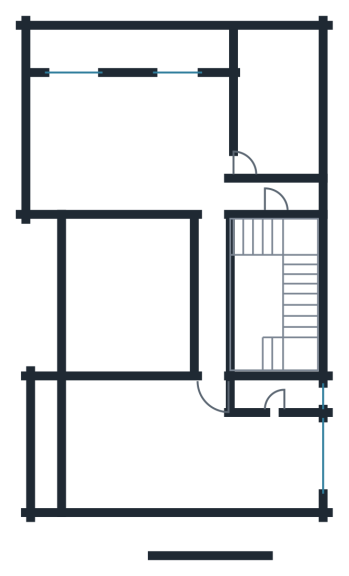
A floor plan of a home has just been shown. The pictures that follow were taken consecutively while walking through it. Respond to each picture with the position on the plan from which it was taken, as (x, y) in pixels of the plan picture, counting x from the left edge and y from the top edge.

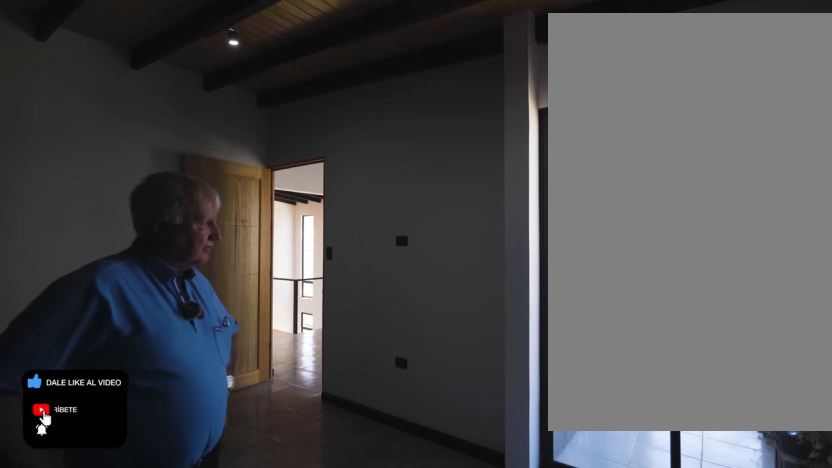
(302, 72)
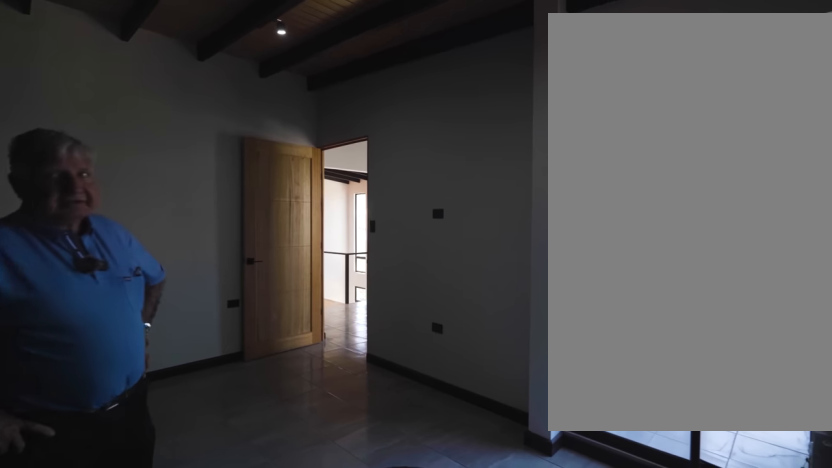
(303, 63)
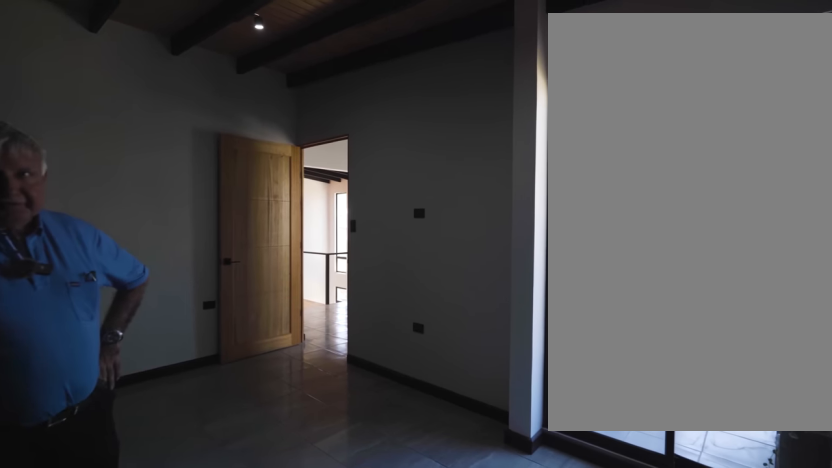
(303, 63)
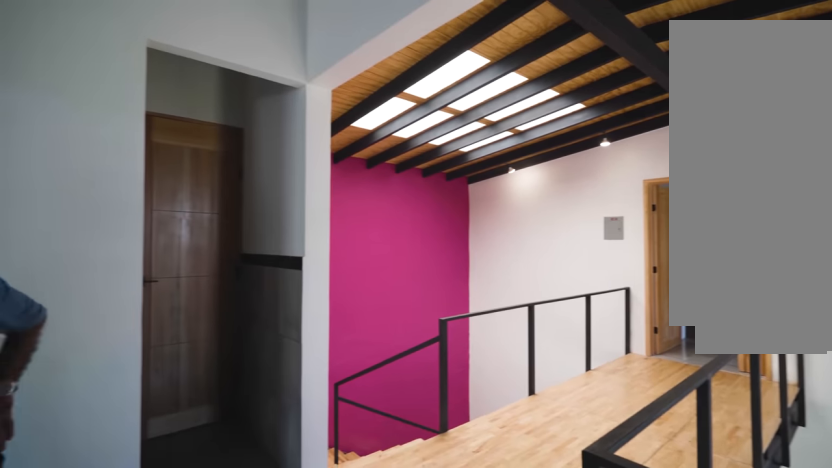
(213, 171)
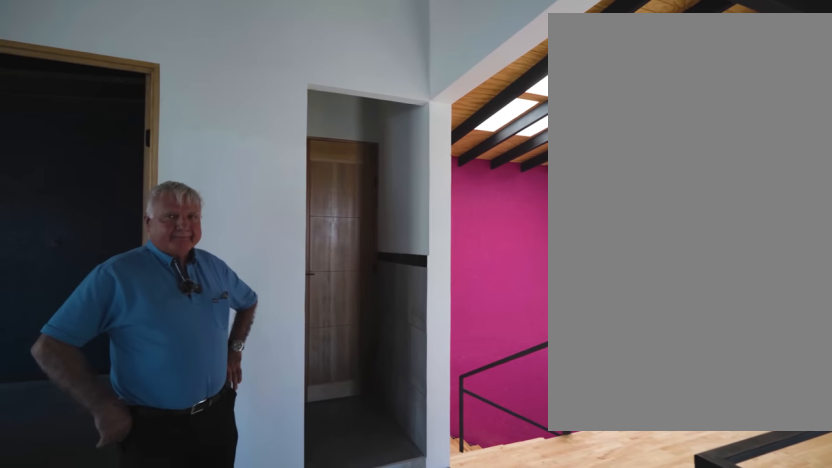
(201, 173)
